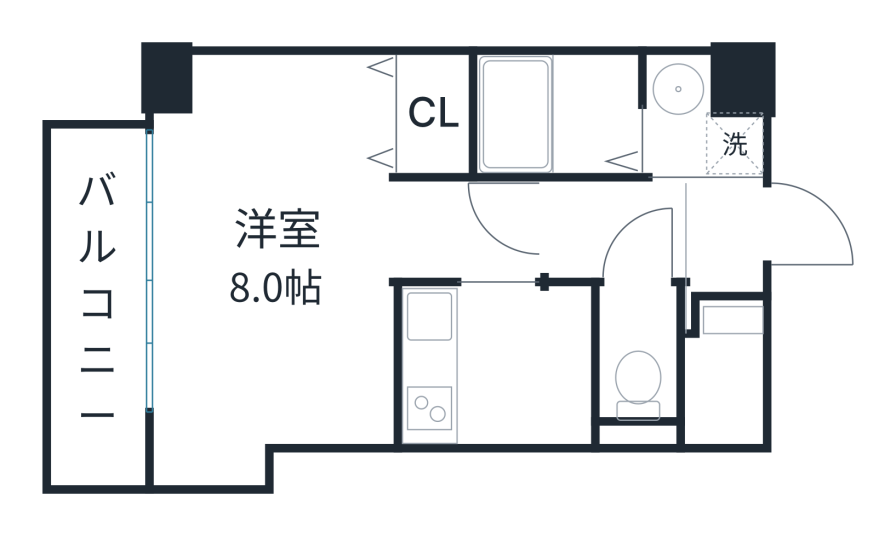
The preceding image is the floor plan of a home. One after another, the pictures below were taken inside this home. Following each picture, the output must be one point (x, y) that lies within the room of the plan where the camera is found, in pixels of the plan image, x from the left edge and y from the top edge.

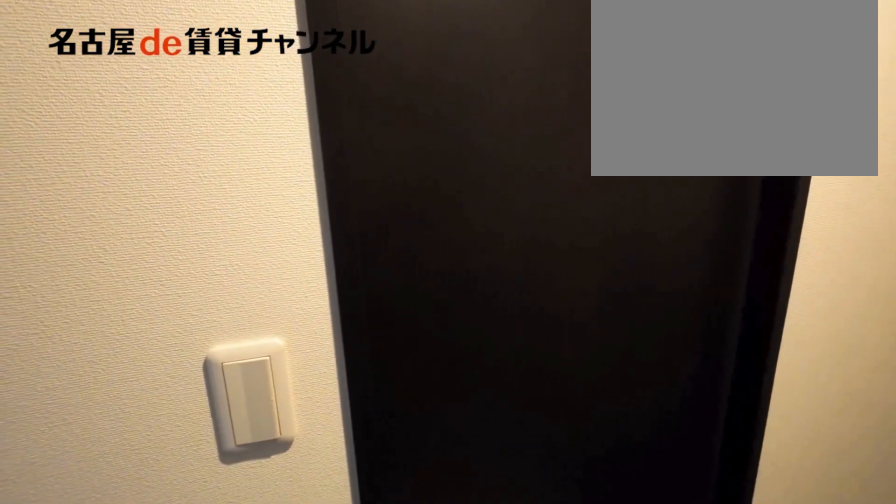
(617, 231)
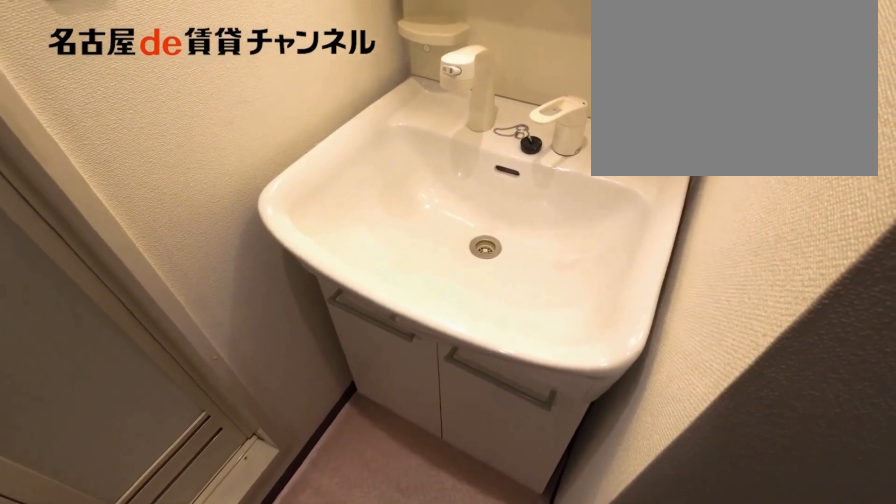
(696, 122)
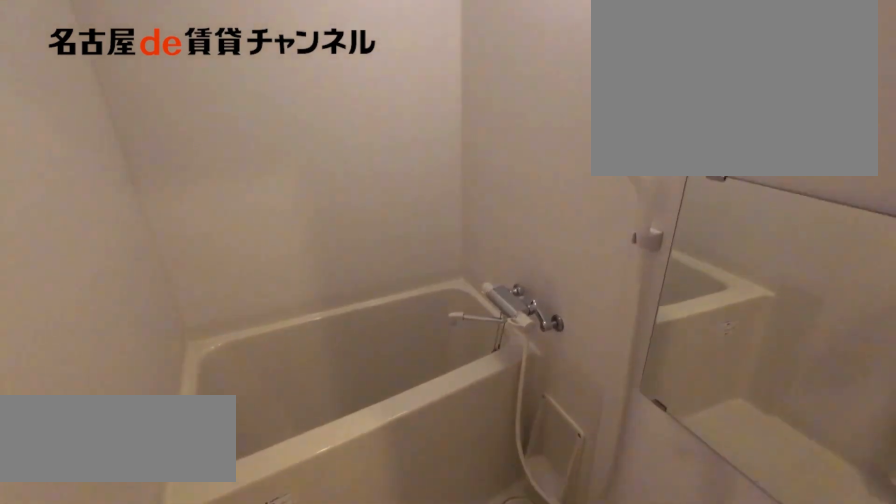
(558, 114)
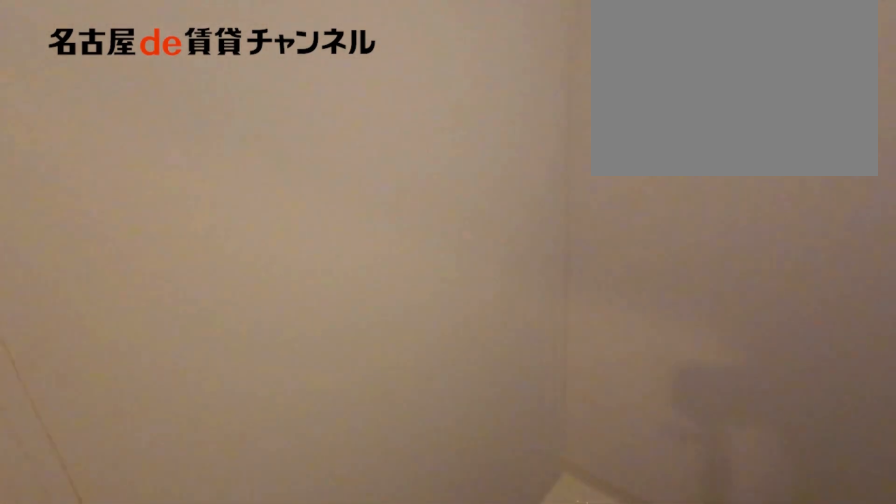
(558, 114)
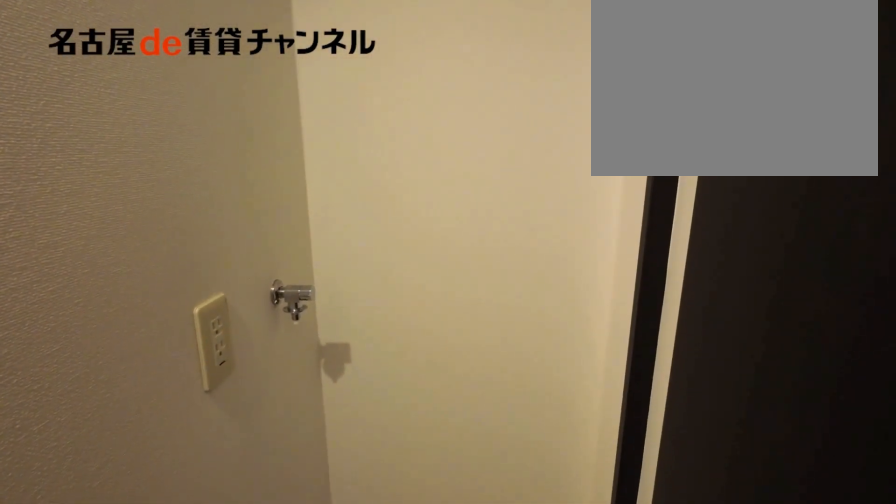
(696, 122)
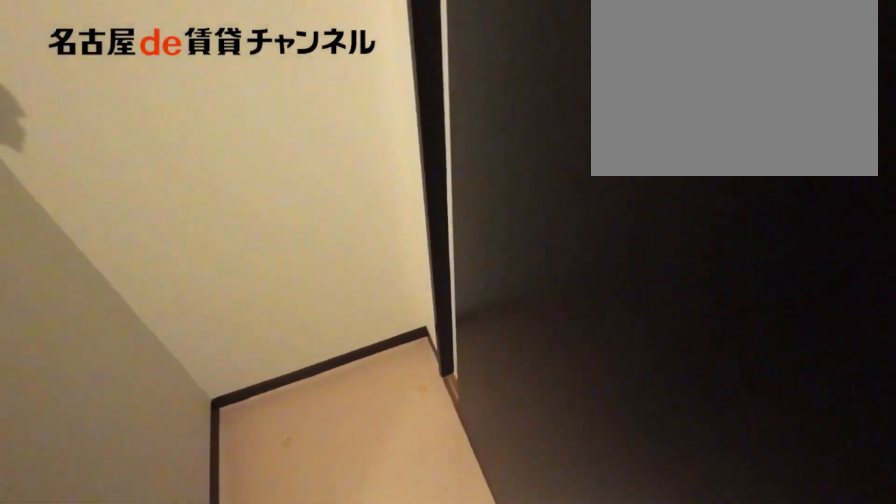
(696, 122)
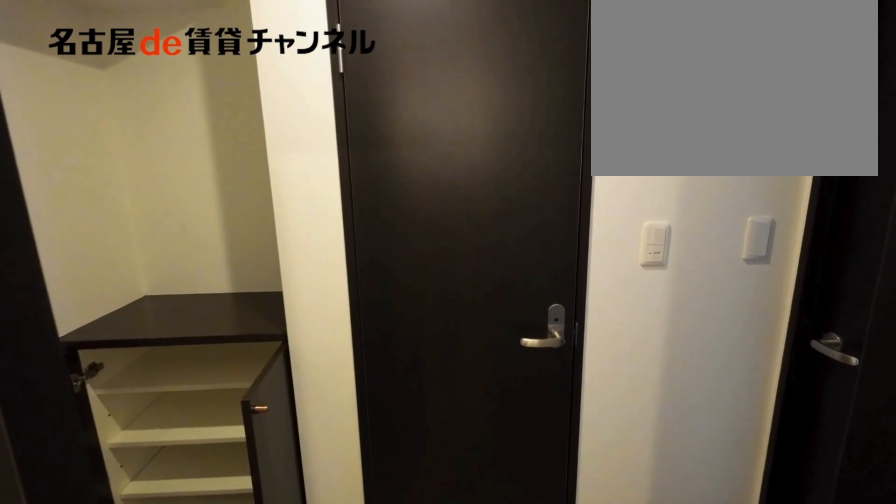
(617, 231)
